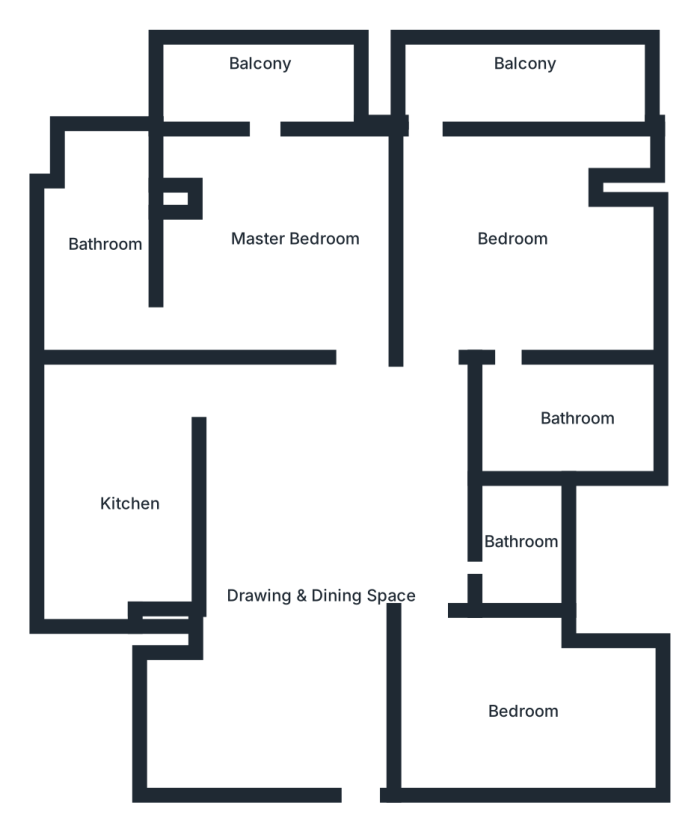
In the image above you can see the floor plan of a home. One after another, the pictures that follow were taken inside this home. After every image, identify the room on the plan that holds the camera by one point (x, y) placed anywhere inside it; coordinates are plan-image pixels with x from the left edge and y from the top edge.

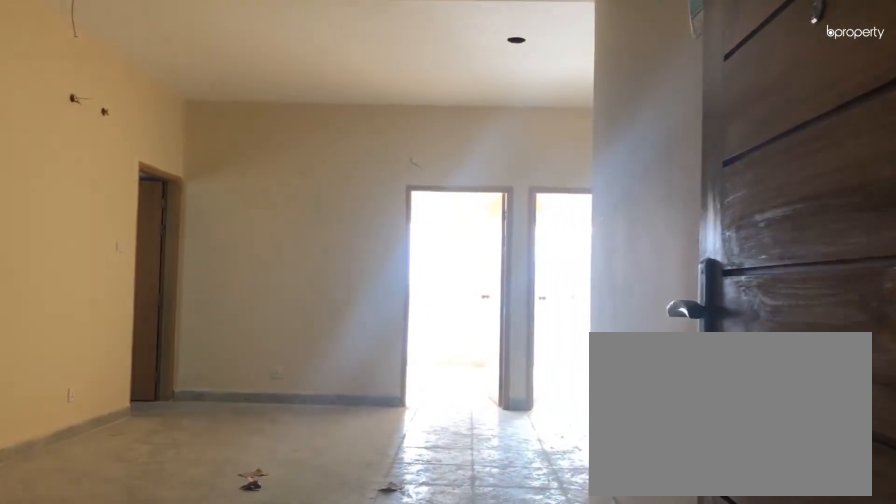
(349, 736)
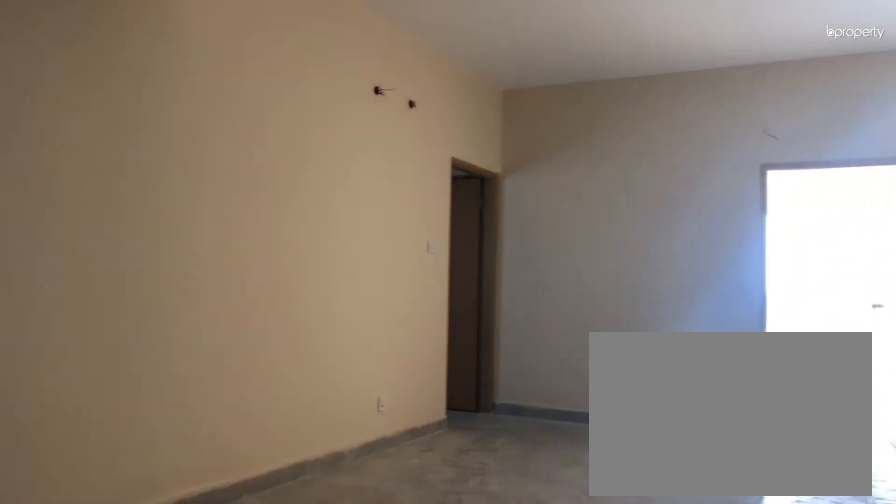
(337, 561)
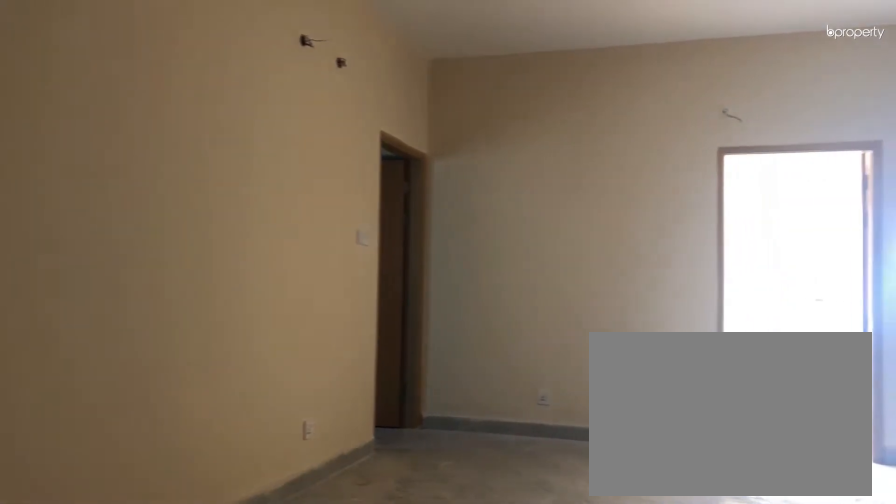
(337, 561)
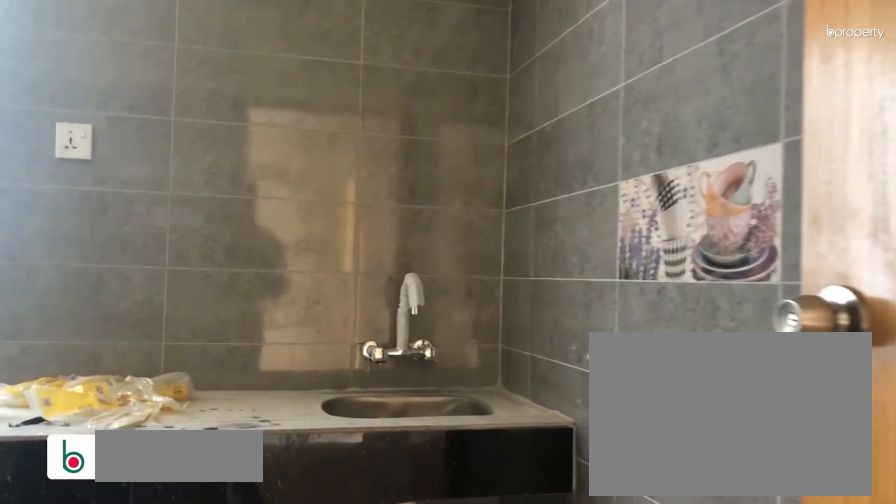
(122, 509)
